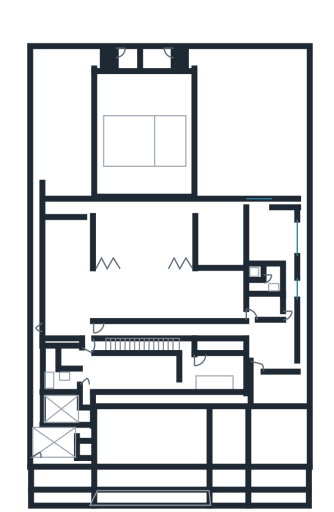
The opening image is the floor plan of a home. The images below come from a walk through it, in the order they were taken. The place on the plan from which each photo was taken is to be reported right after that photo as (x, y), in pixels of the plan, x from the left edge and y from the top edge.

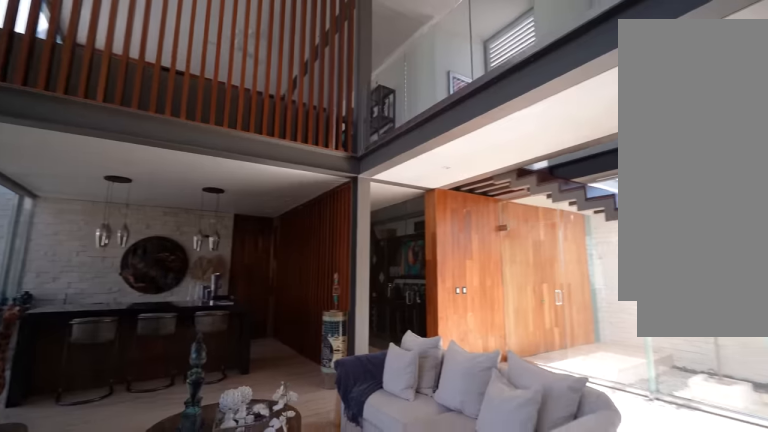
(141, 309)
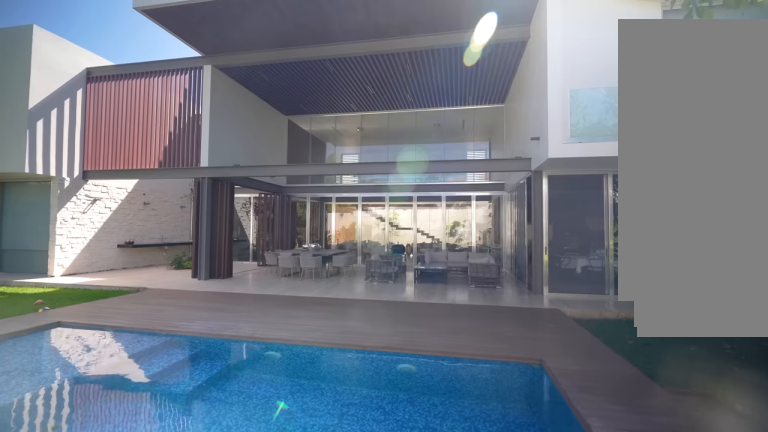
(68, 66)
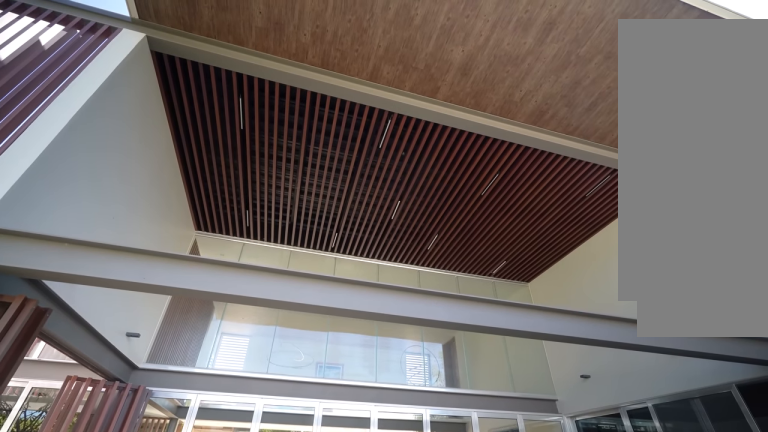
(182, 189)
